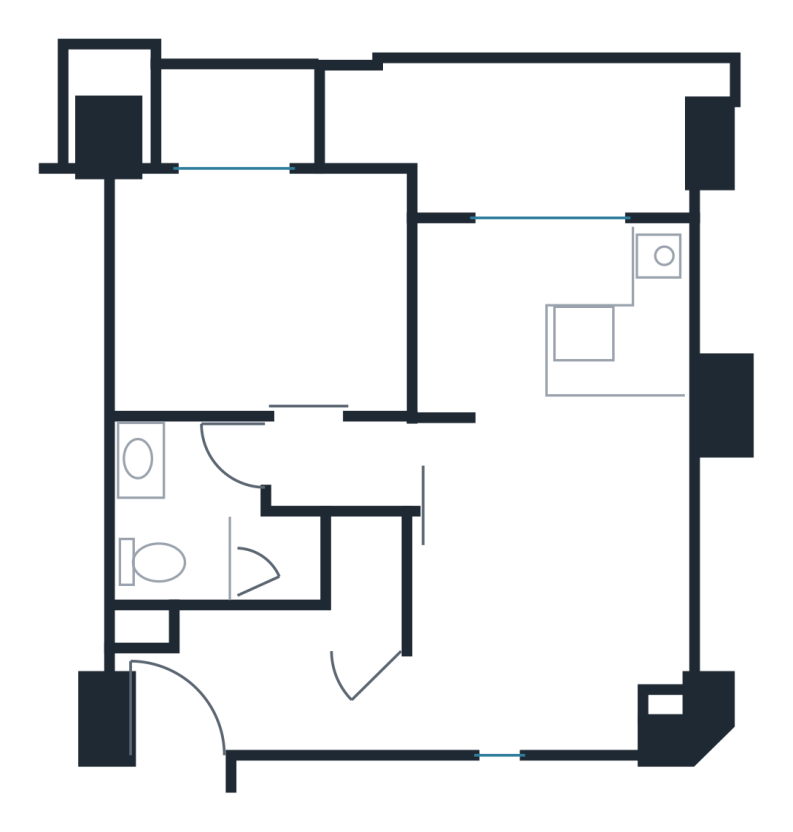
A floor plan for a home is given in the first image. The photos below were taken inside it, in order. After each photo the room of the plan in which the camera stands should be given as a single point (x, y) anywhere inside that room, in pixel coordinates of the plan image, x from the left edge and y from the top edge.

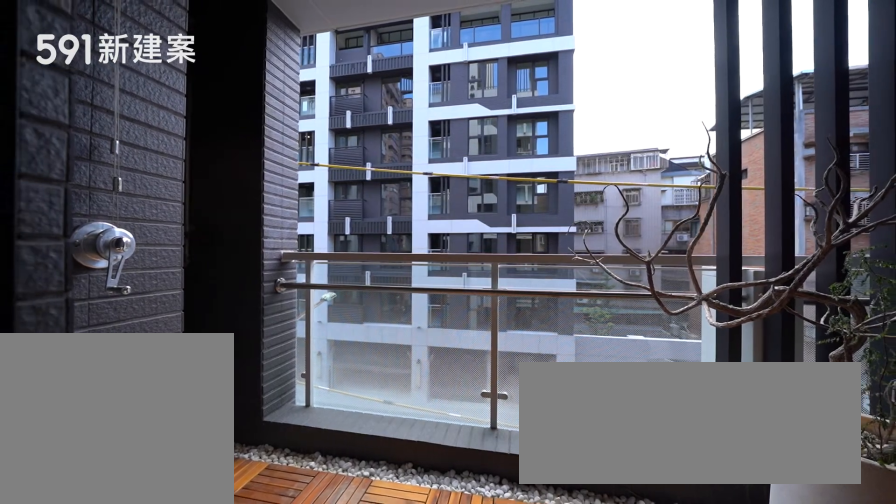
(518, 132)
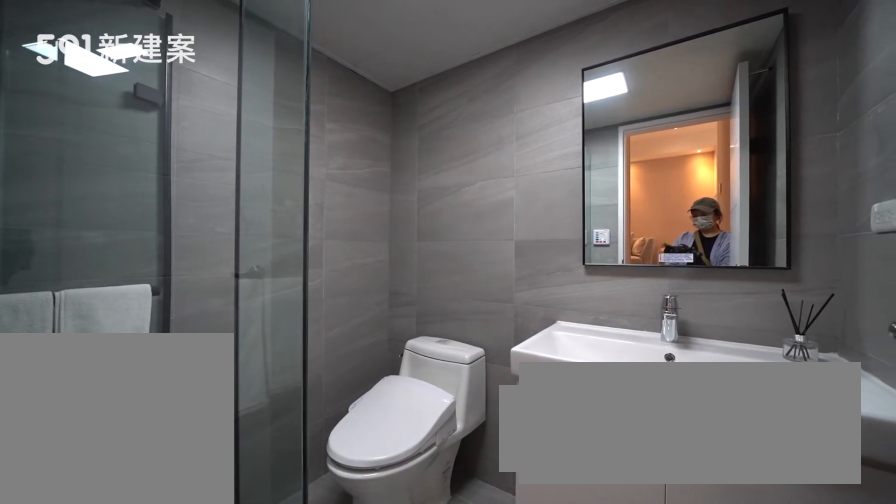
(205, 524)
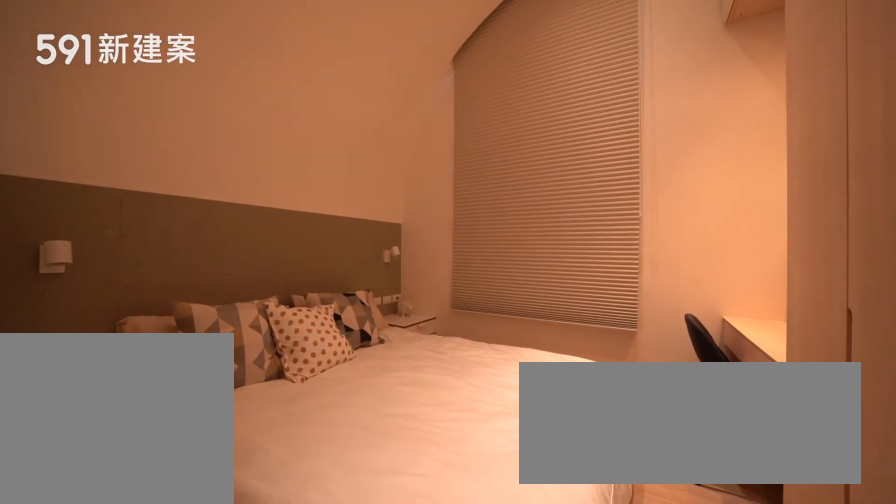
(260, 291)
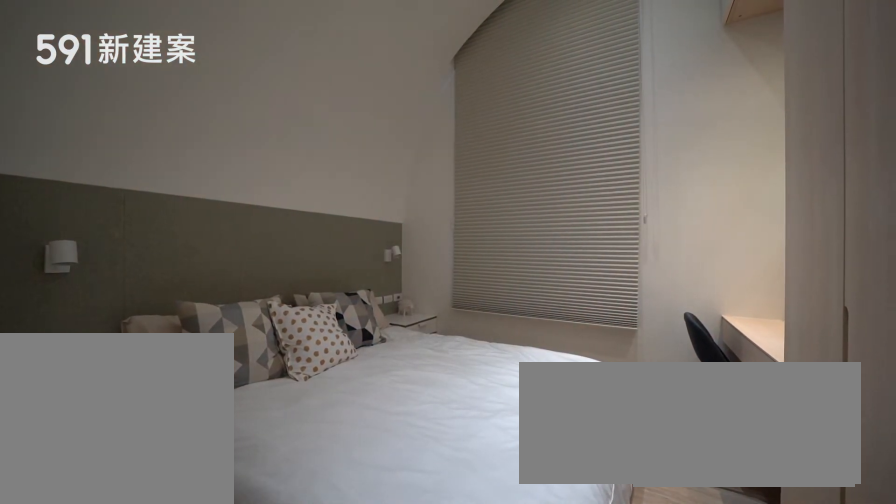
(260, 291)
